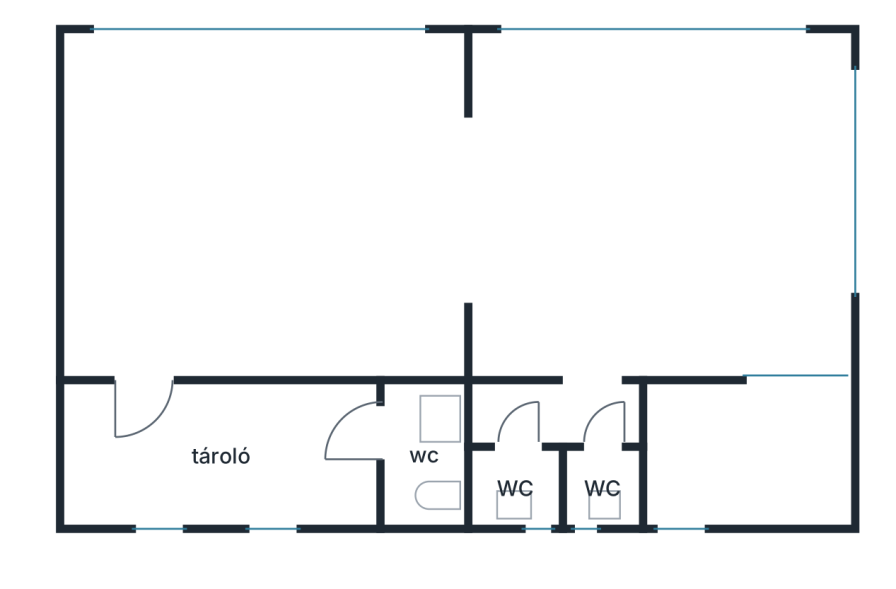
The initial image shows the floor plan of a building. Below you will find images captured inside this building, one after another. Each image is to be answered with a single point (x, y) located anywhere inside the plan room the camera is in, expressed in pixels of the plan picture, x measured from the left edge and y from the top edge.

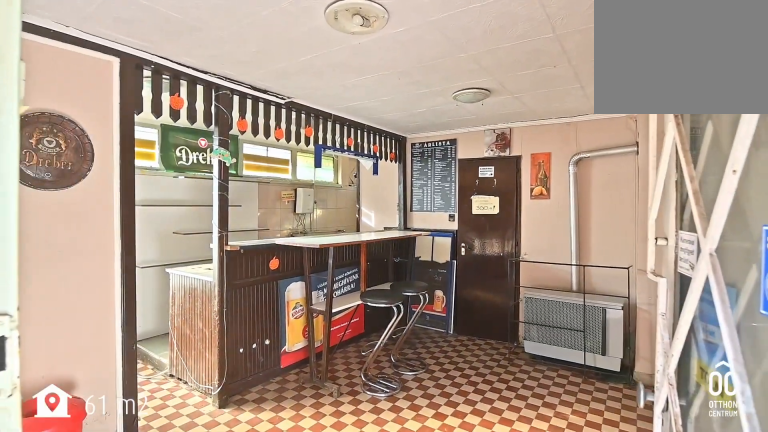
(574, 74)
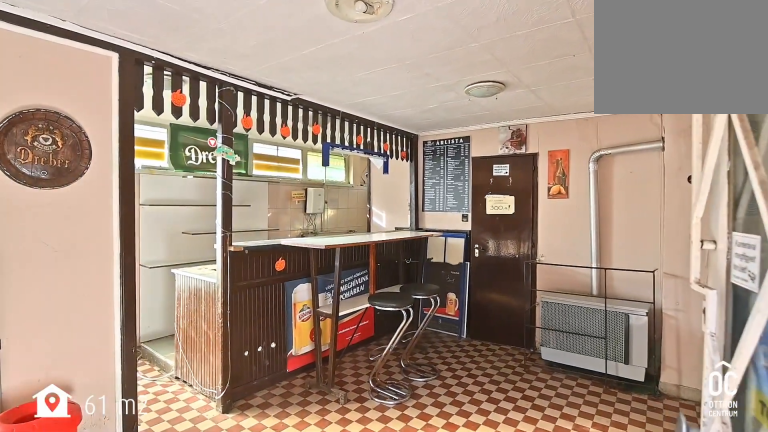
(574, 74)
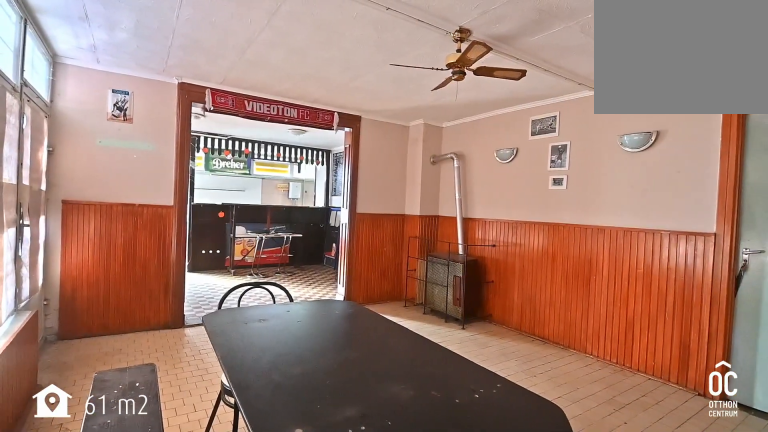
(270, 201)
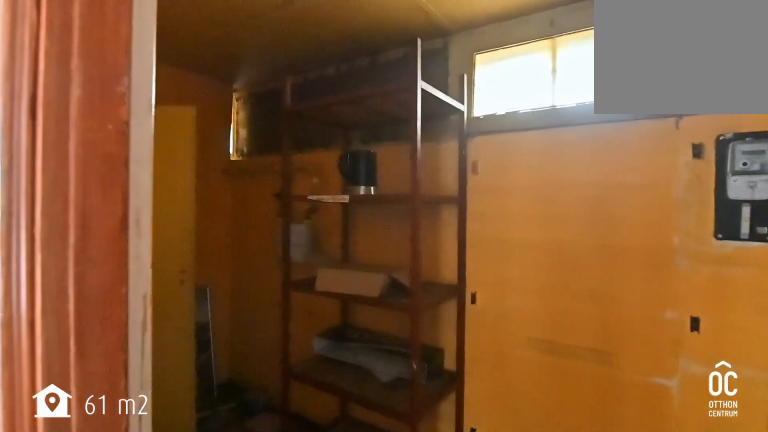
(242, 455)
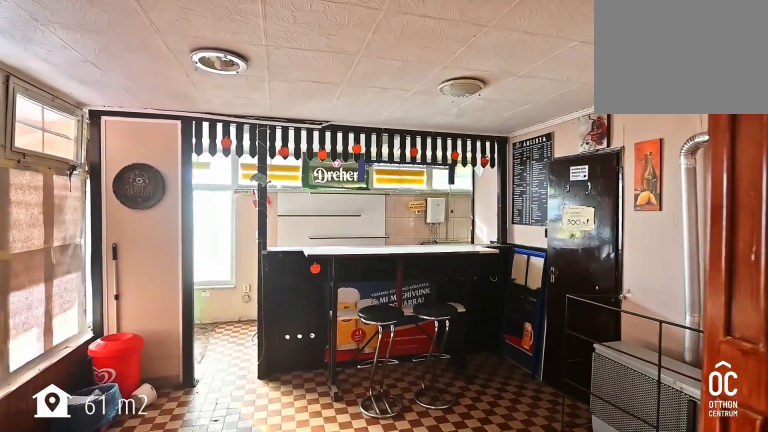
(749, 214)
